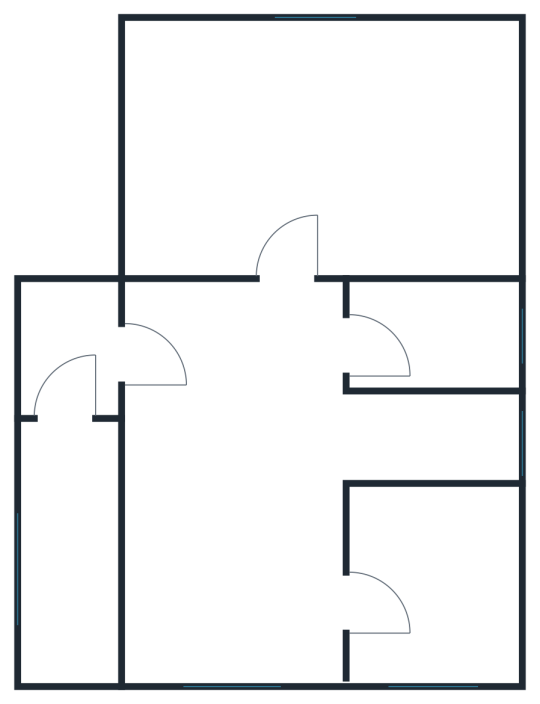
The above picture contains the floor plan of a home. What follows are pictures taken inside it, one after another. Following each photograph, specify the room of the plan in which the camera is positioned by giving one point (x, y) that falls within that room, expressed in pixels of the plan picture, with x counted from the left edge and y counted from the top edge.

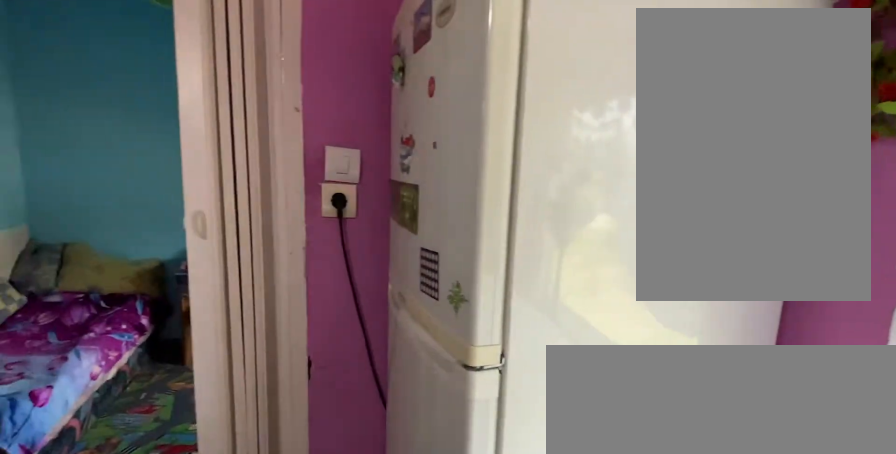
(240, 503)
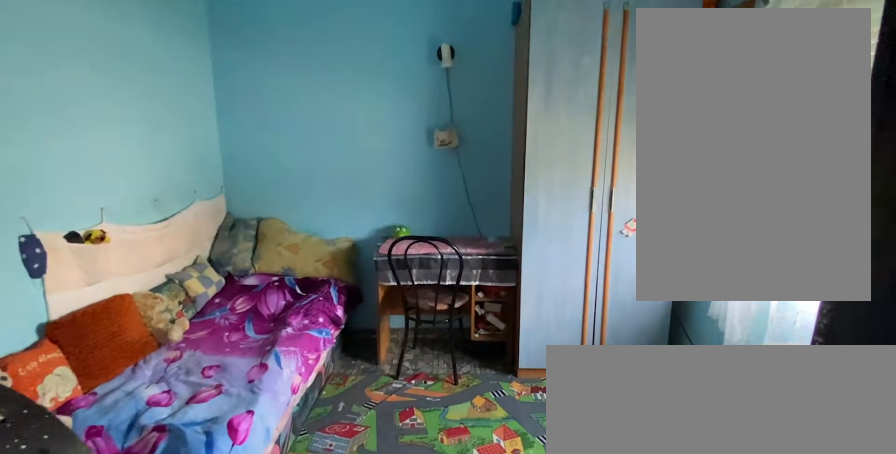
(431, 590)
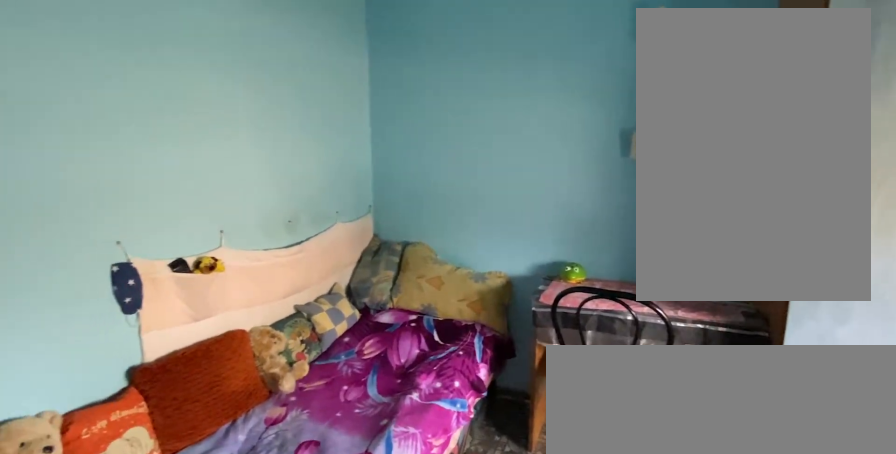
(431, 590)
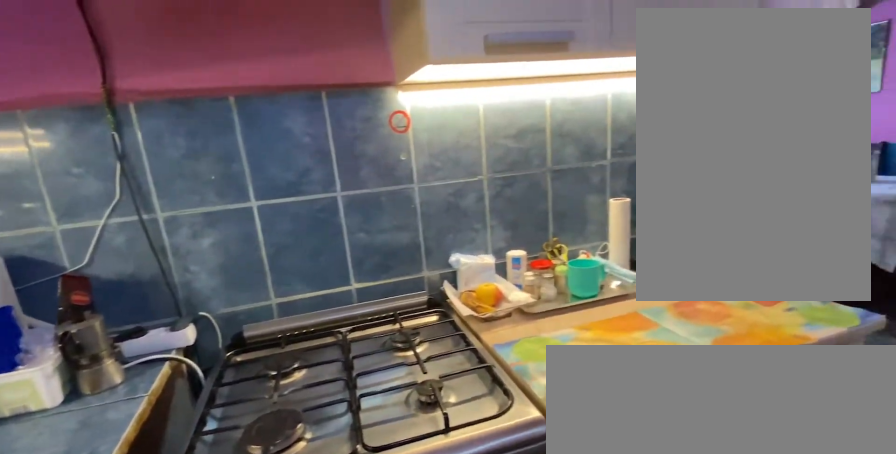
(431, 439)
